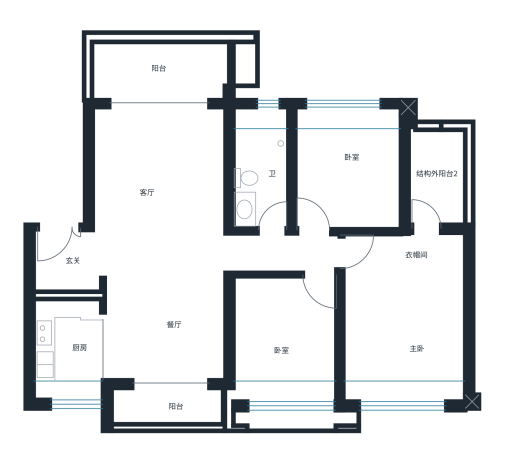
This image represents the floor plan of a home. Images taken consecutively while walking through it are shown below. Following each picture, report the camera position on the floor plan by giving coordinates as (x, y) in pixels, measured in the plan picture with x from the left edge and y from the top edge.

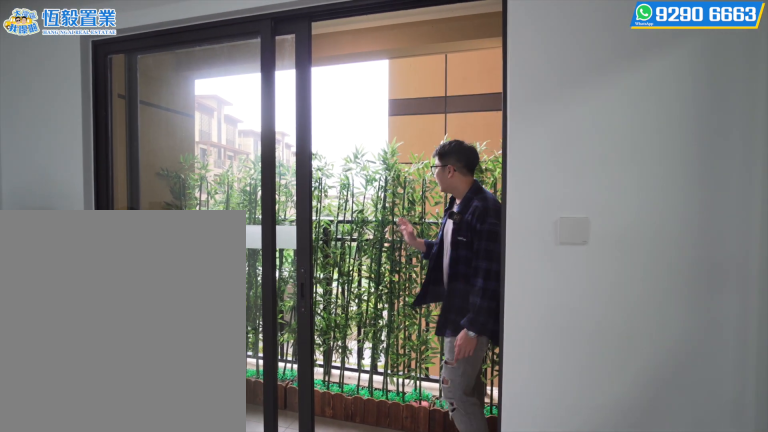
(149, 402)
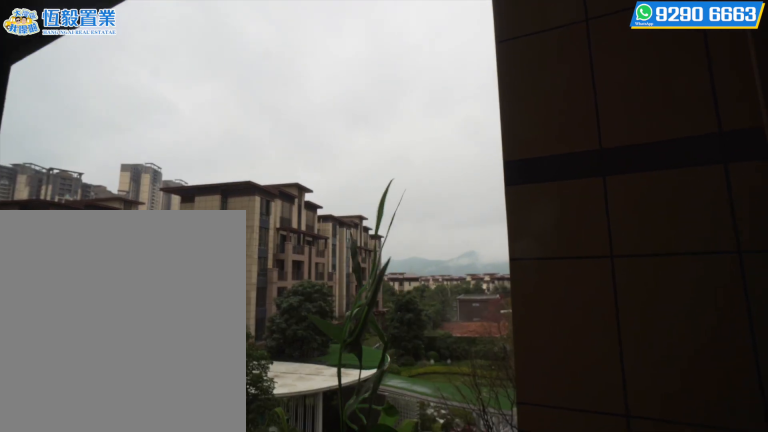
(186, 401)
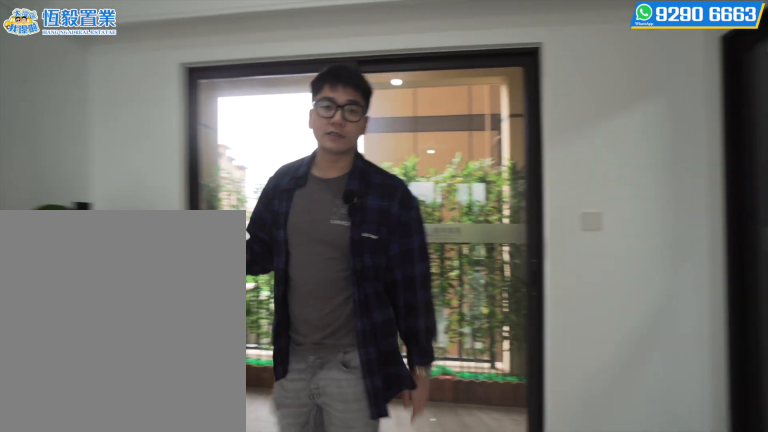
(155, 355)
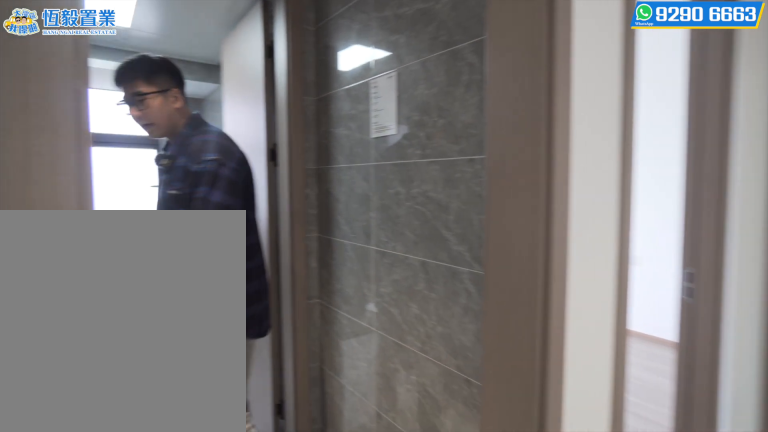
(271, 211)
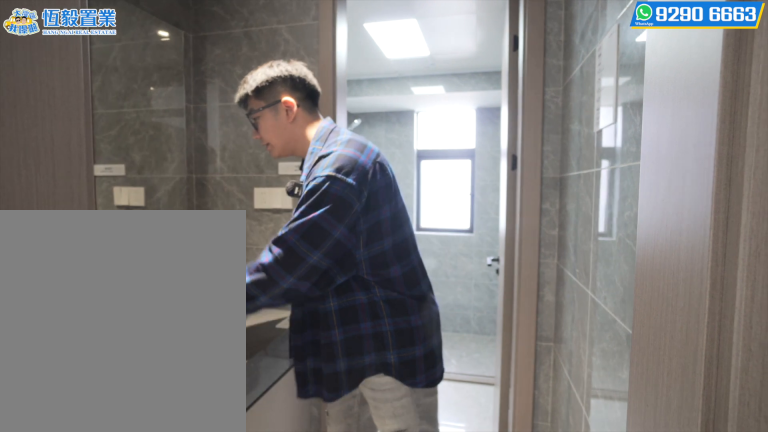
(270, 202)
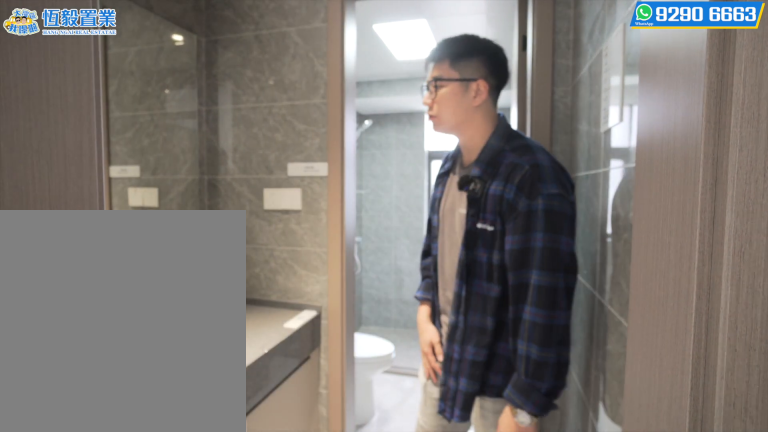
(270, 202)
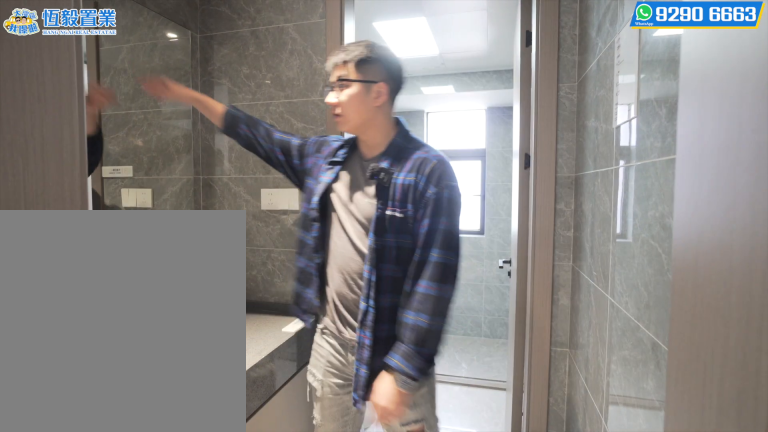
(270, 202)
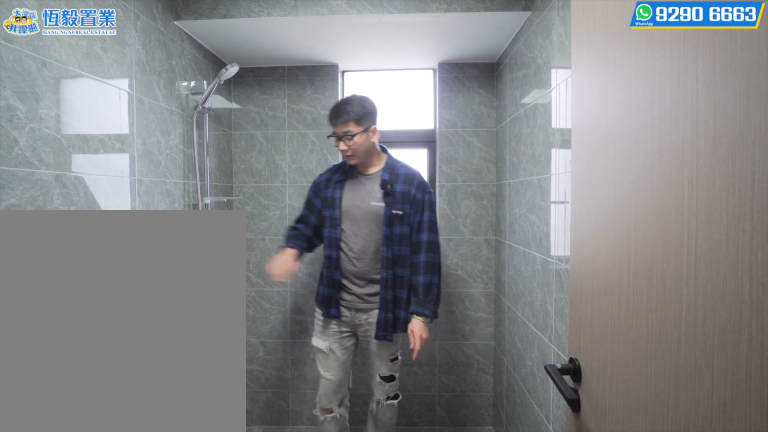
(270, 125)
